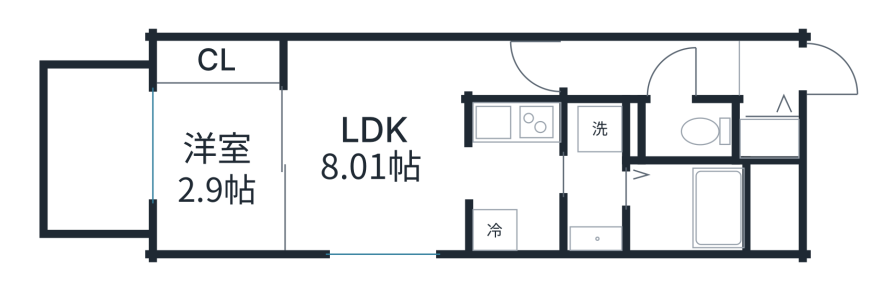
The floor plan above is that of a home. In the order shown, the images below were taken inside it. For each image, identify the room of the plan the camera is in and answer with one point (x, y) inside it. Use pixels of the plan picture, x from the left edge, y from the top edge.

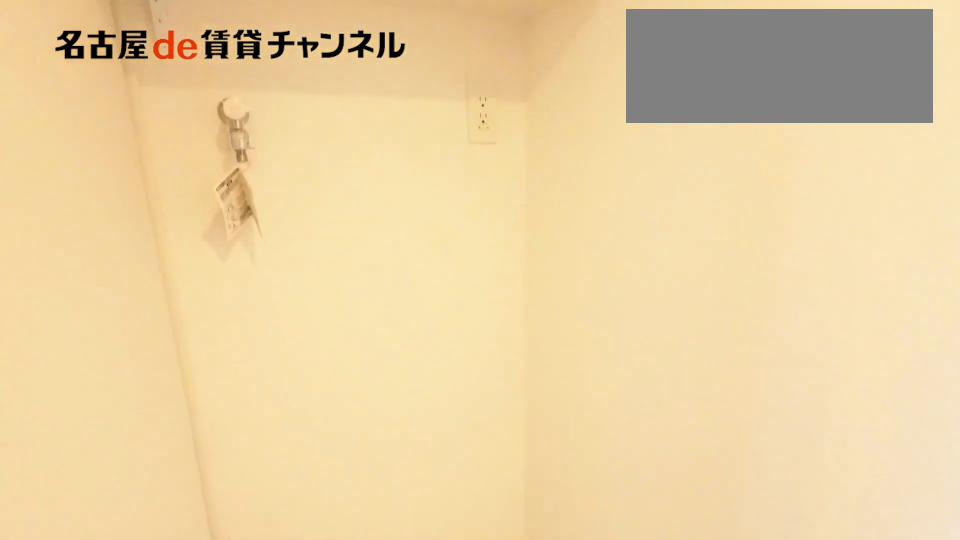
(593, 131)
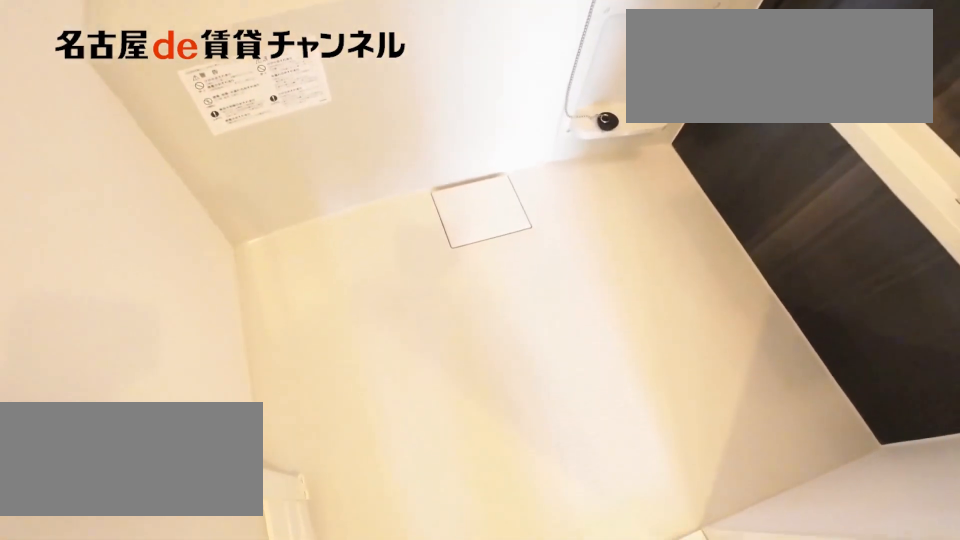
(688, 213)
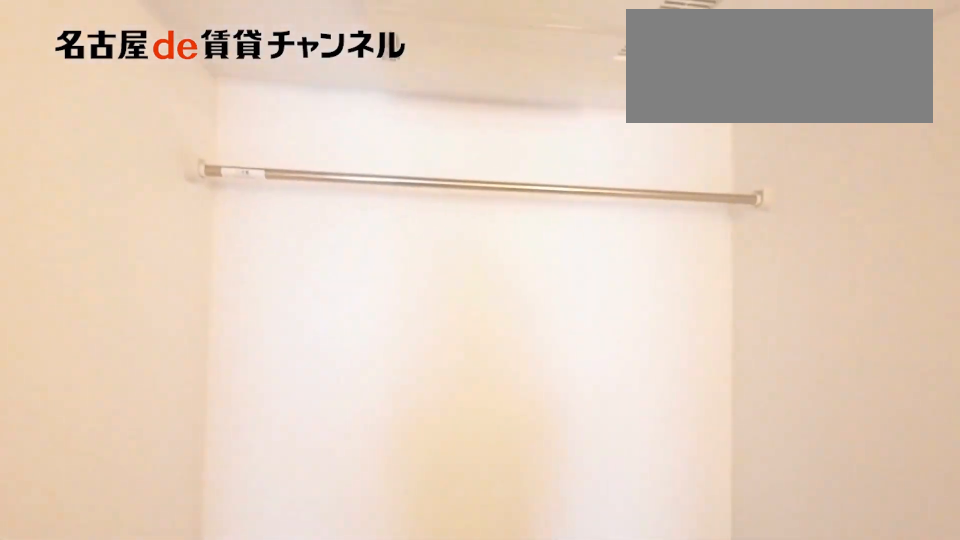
(688, 213)
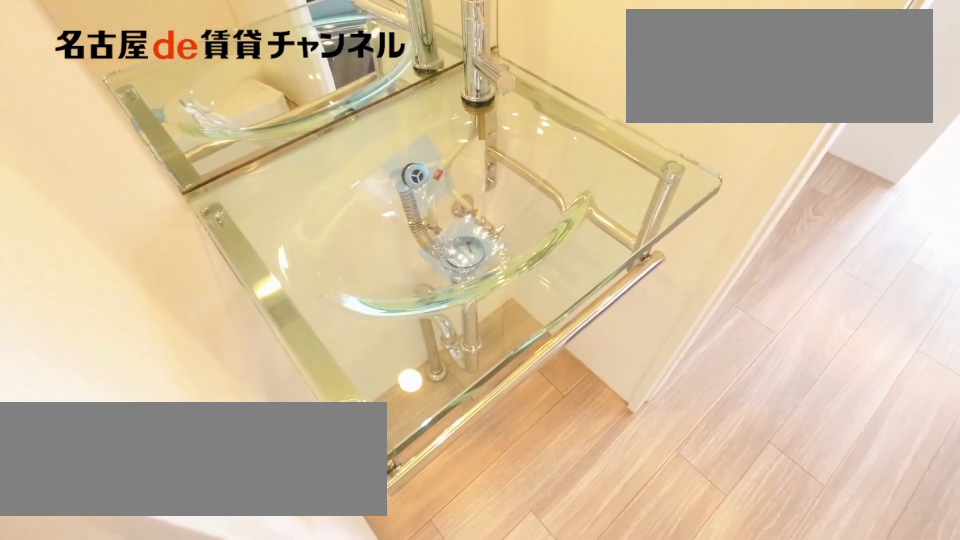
(596, 231)
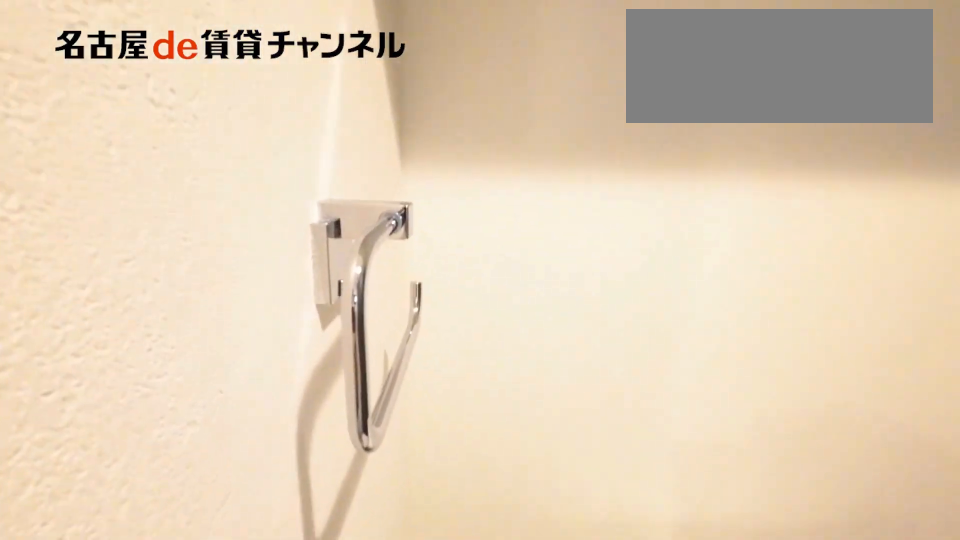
(683, 135)
